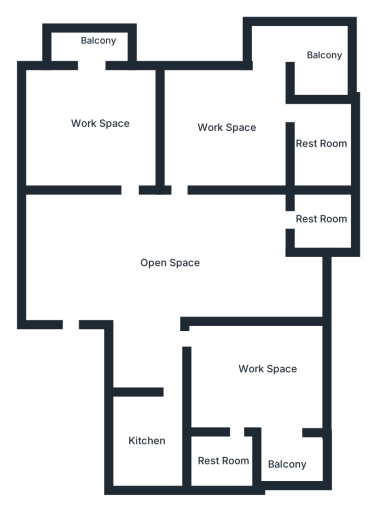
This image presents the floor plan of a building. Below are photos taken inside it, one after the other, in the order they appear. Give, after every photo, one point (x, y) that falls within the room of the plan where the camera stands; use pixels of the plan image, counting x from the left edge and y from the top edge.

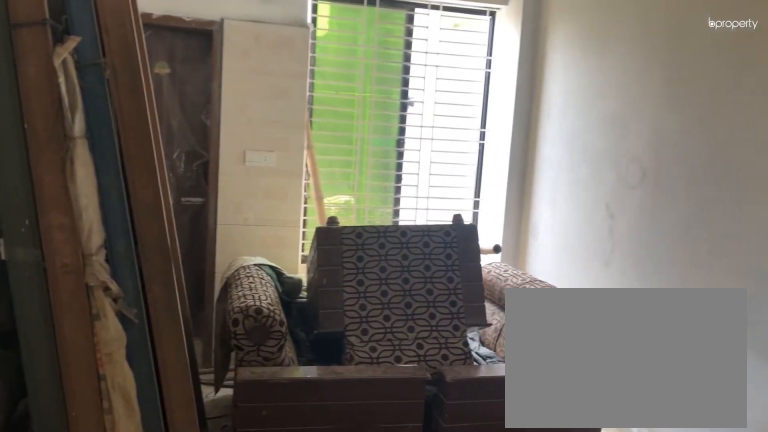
(165, 277)
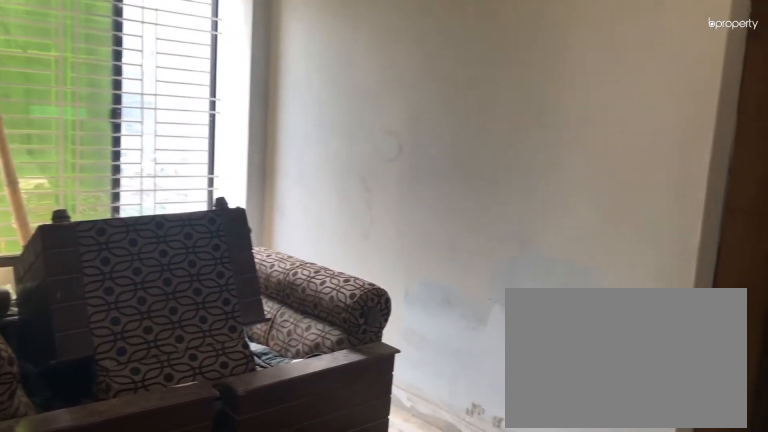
(165, 277)
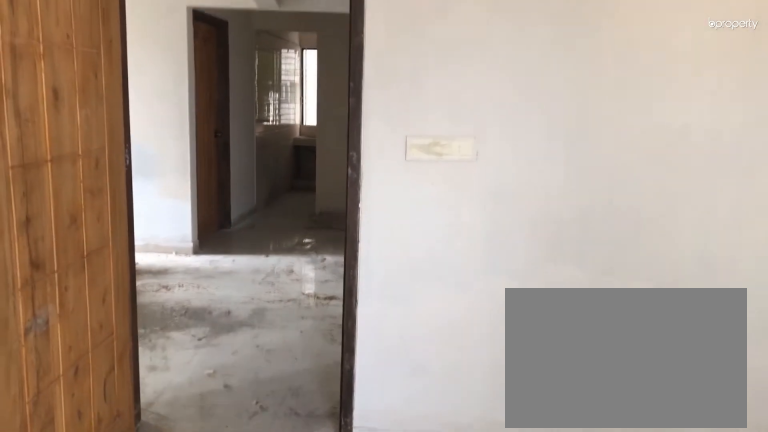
(100, 120)
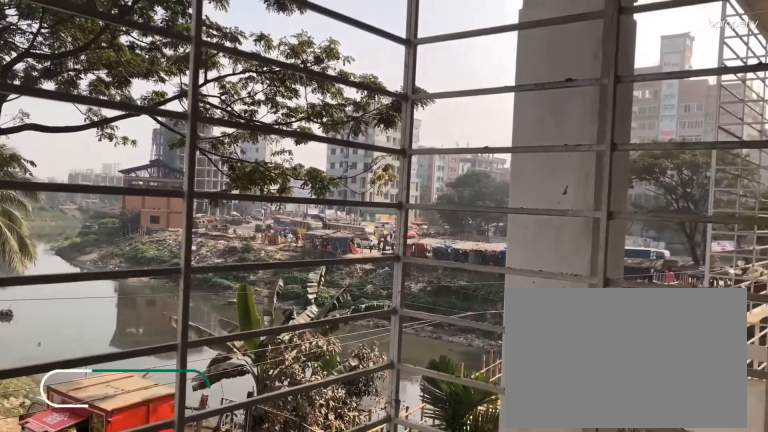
(96, 46)
